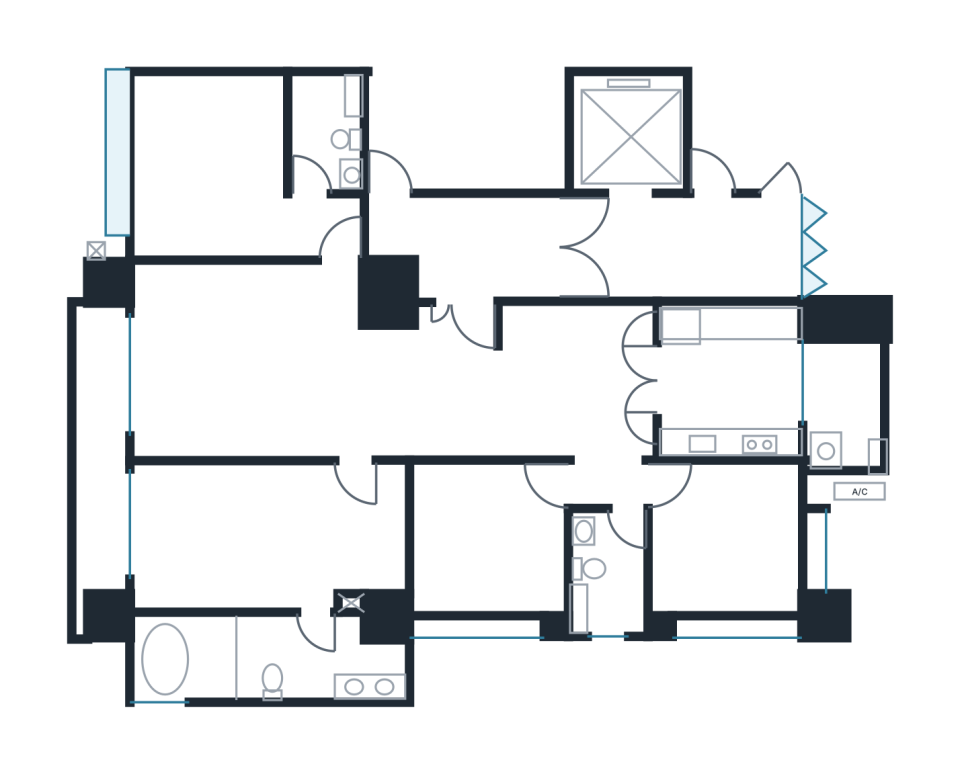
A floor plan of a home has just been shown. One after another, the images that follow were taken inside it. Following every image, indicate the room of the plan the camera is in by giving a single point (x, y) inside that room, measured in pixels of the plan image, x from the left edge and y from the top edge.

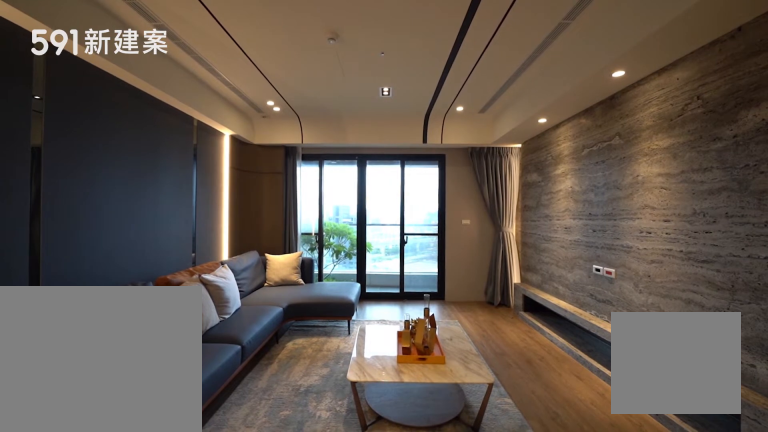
(241, 358)
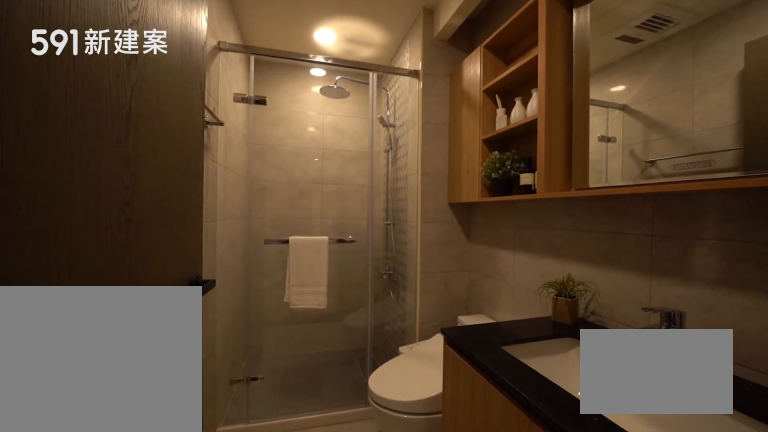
(324, 137)
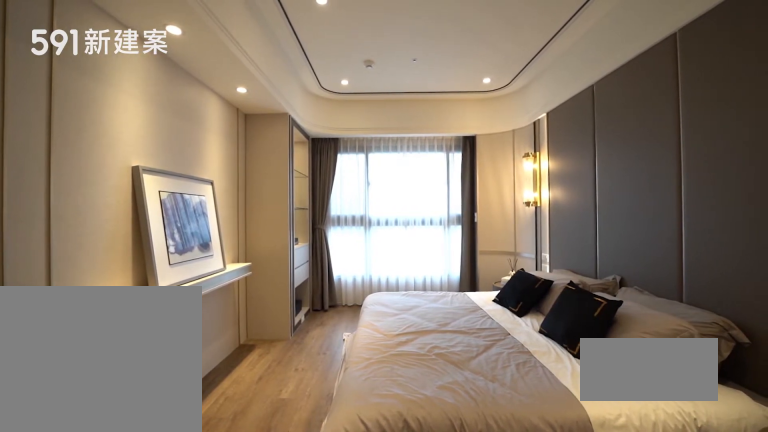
(259, 532)
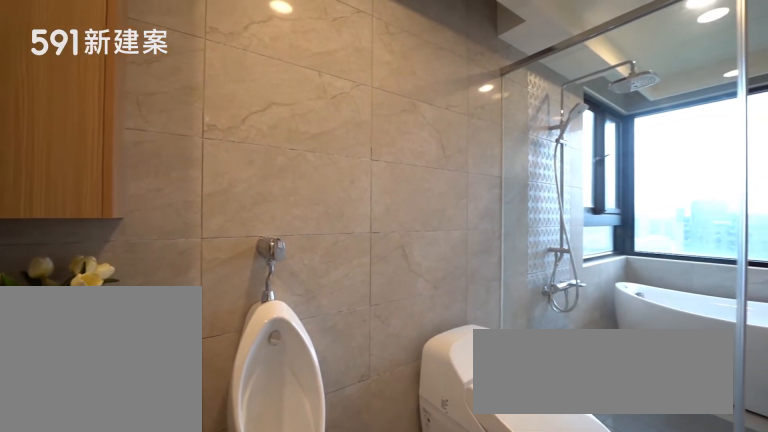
(258, 662)
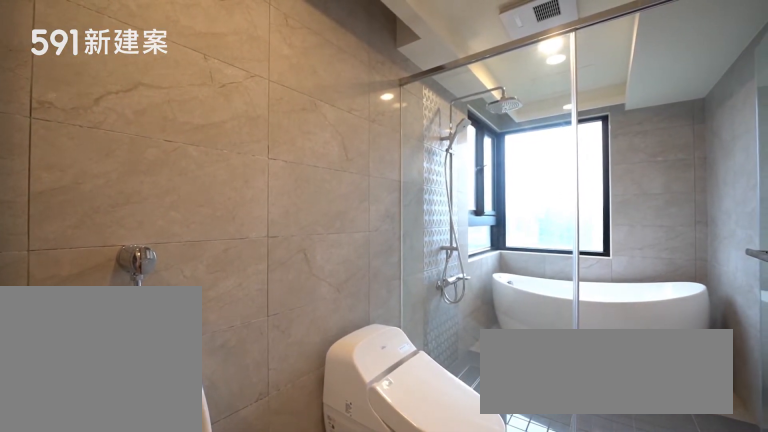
(258, 662)
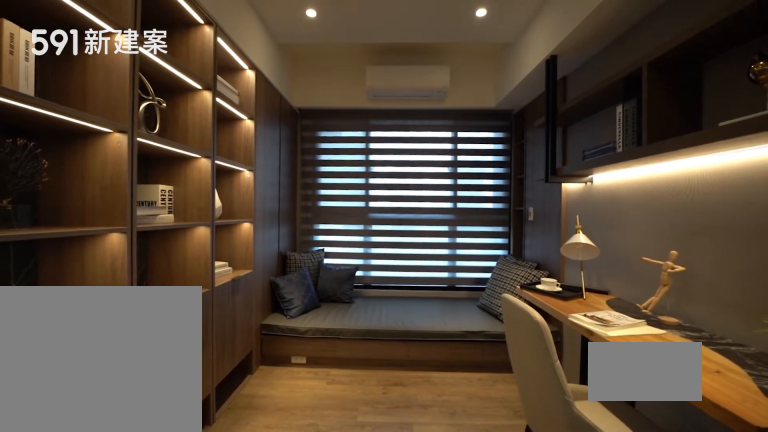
(489, 537)
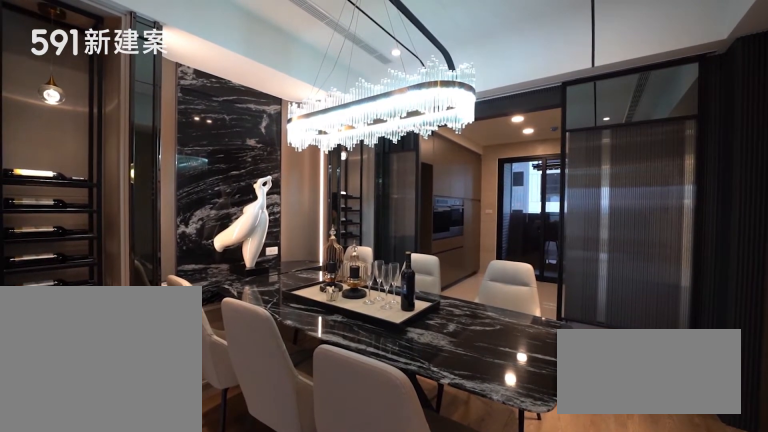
(572, 378)
